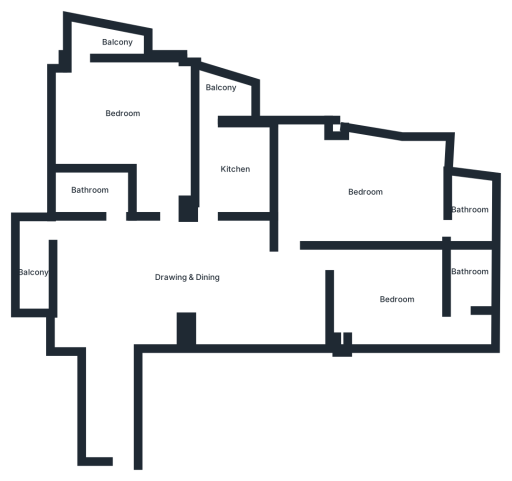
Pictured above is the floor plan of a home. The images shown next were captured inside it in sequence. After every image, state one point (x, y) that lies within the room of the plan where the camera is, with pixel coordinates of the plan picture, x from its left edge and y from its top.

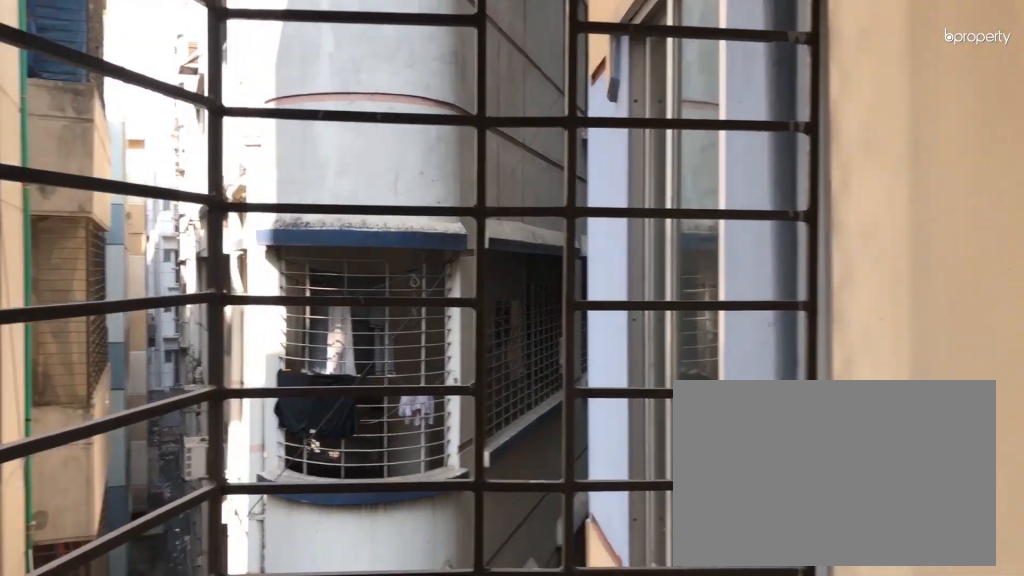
(100, 40)
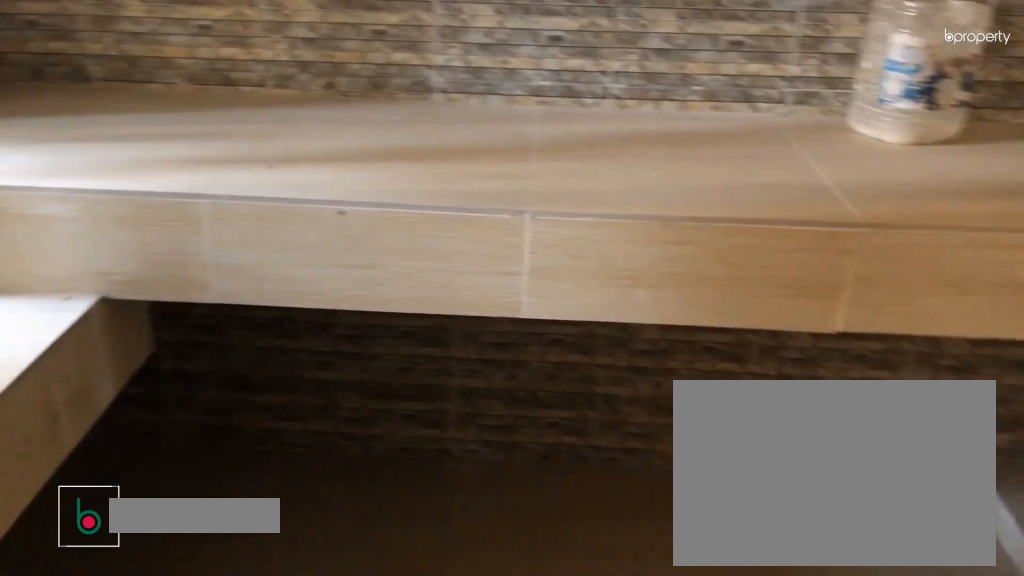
(235, 167)
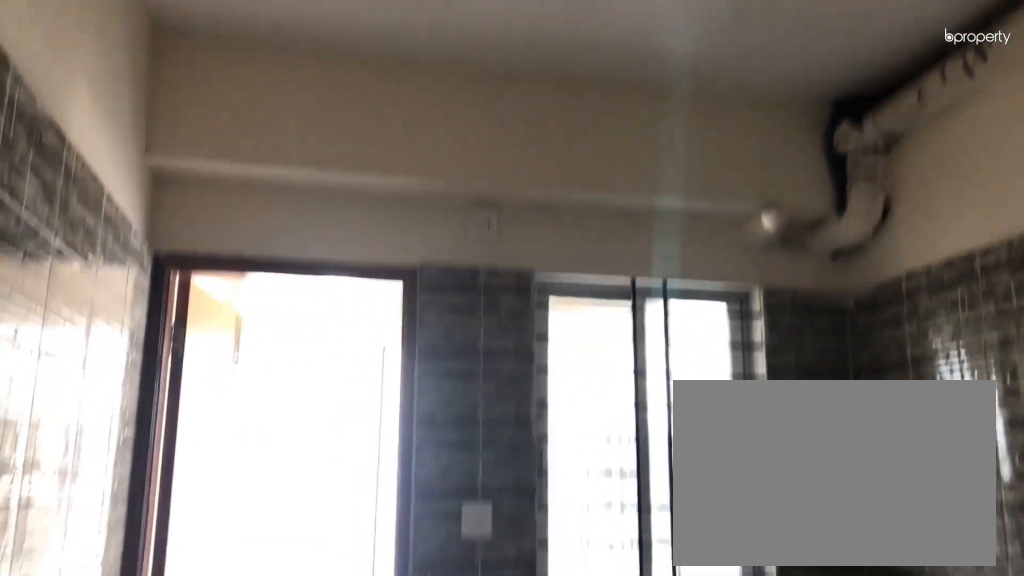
(235, 167)
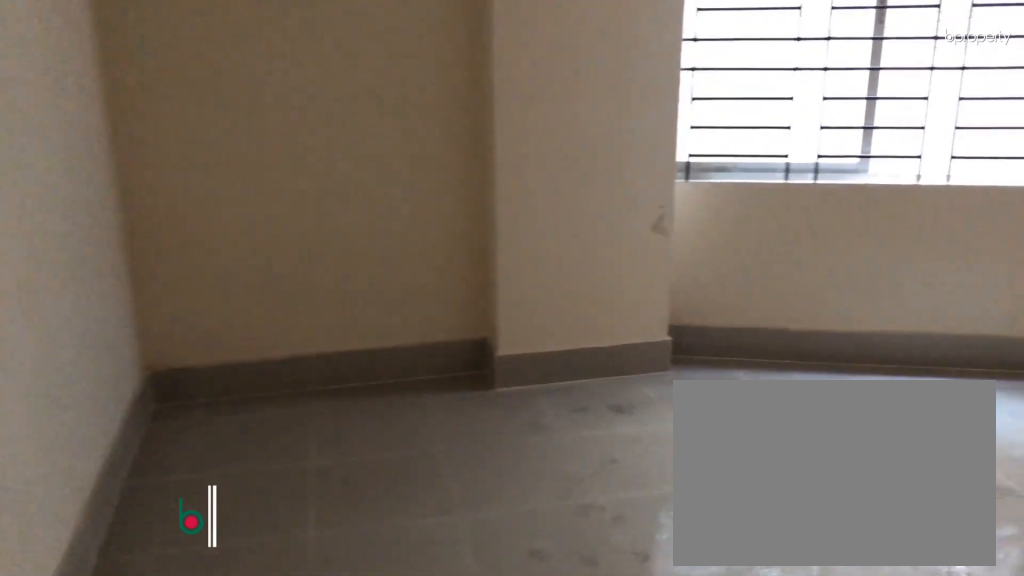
(308, 207)
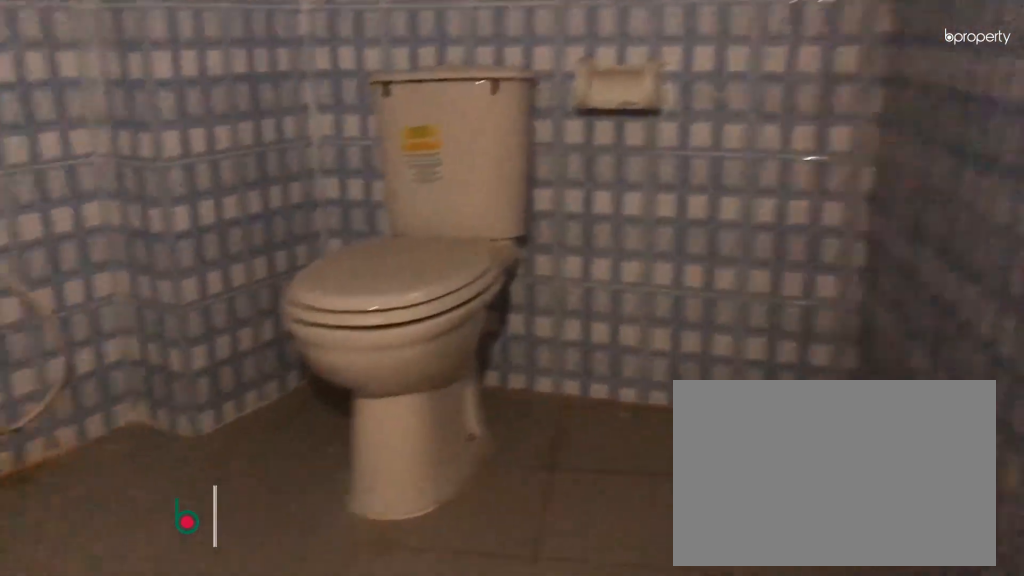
(471, 209)
